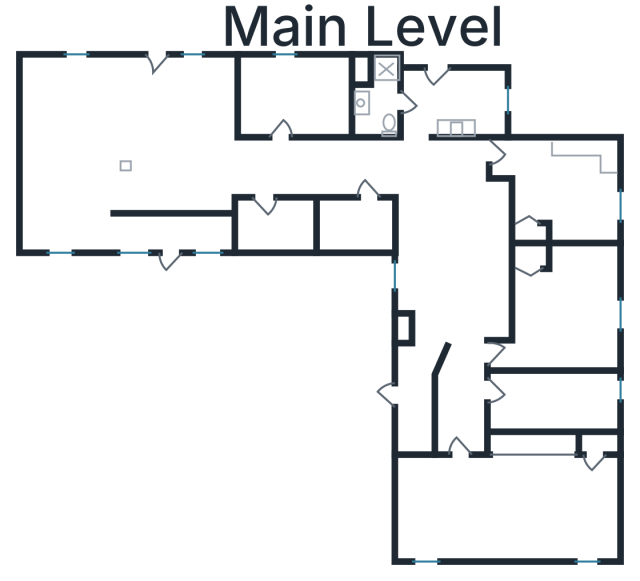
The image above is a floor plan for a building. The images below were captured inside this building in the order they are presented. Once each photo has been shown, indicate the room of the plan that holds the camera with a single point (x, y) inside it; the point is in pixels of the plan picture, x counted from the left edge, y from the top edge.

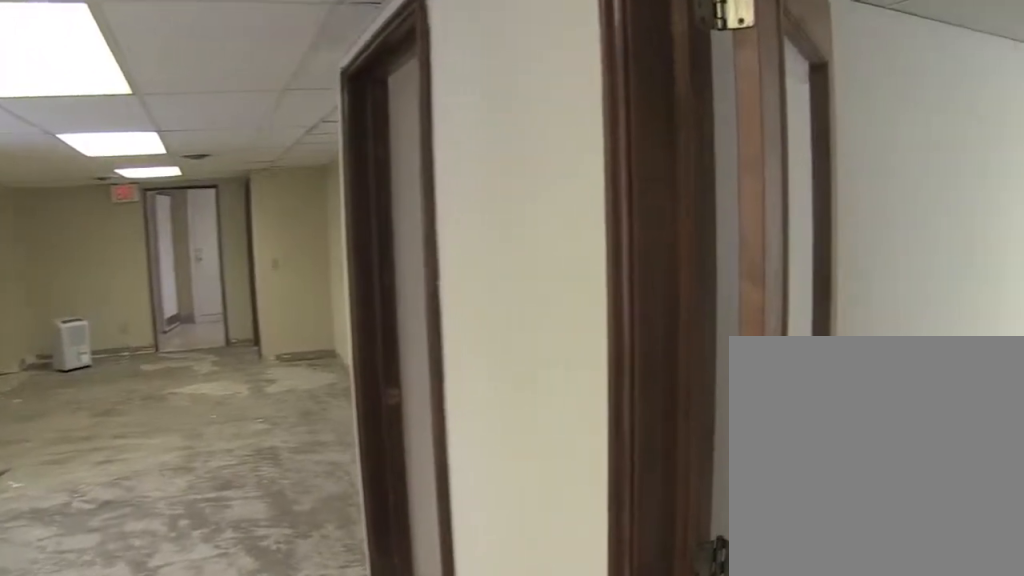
(462, 401)
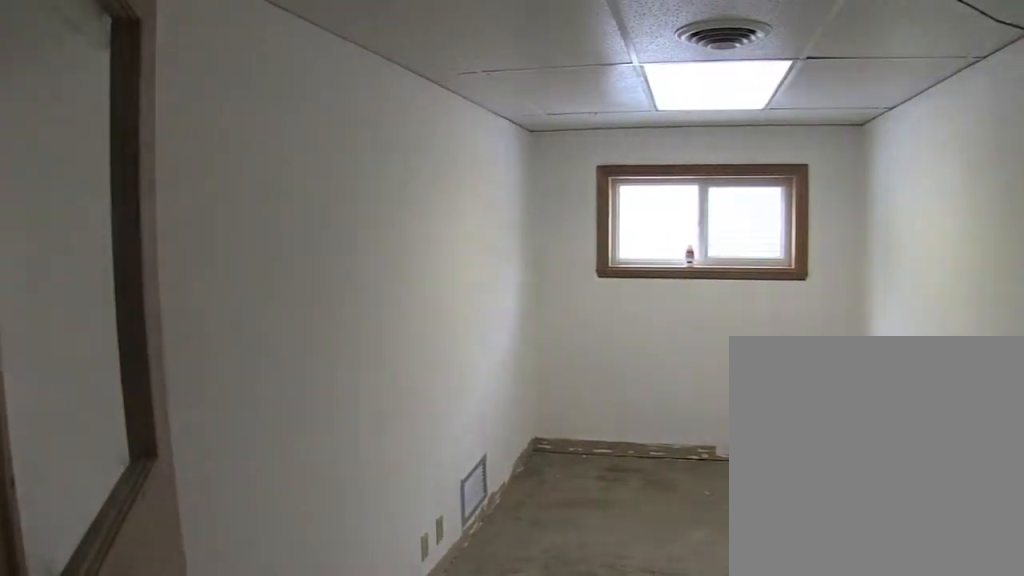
(551, 400)
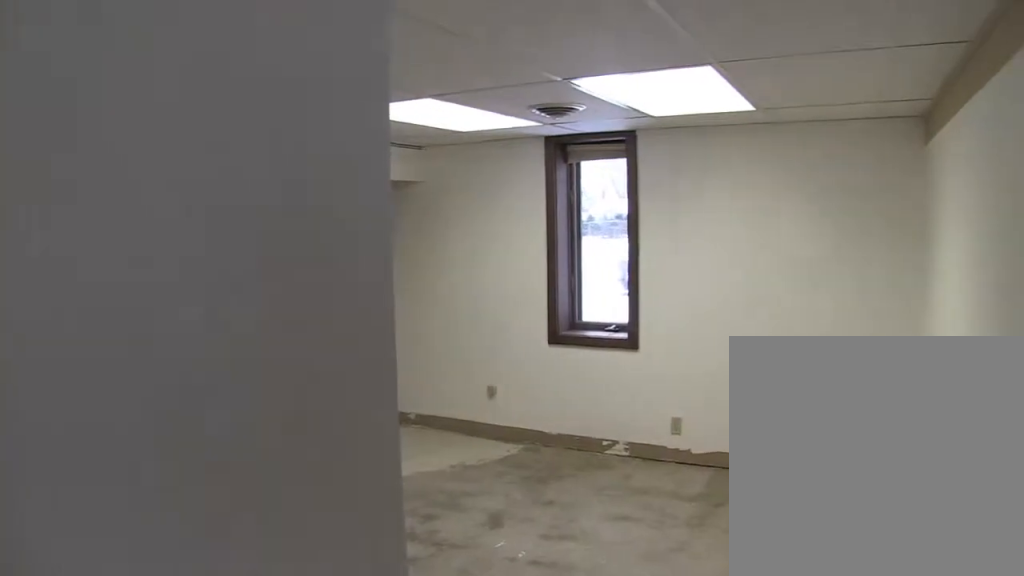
(561, 313)
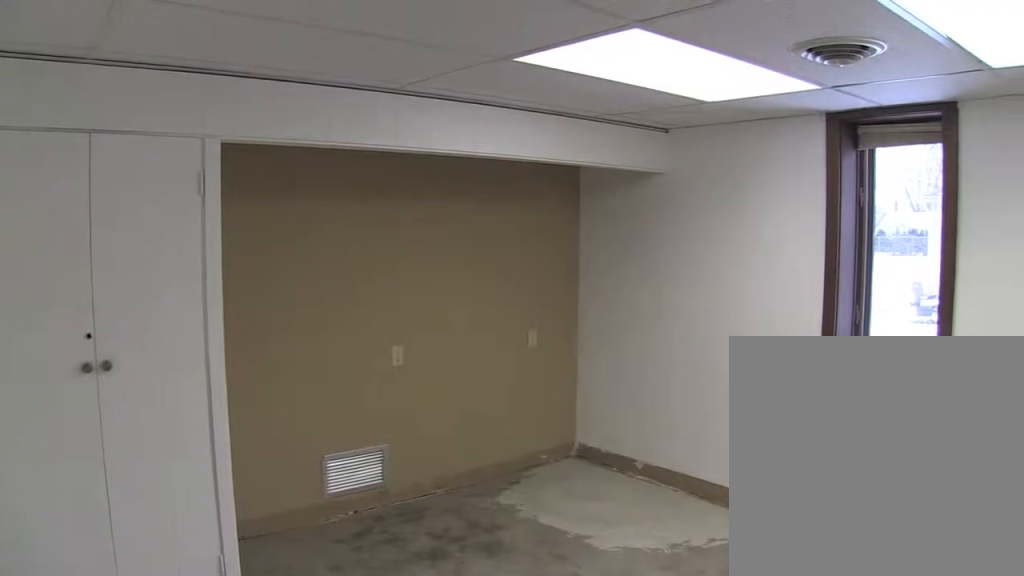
(561, 313)
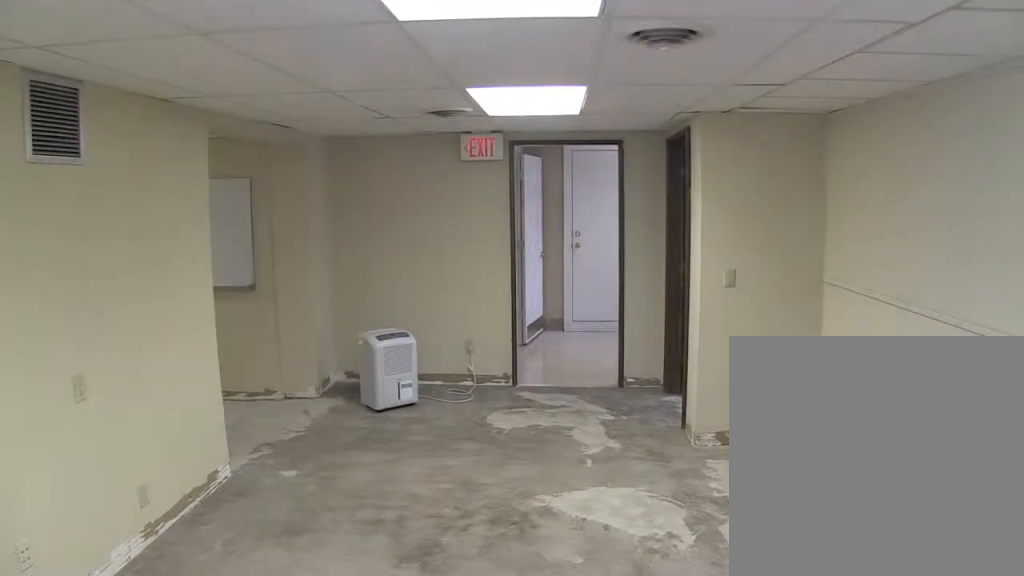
(452, 242)
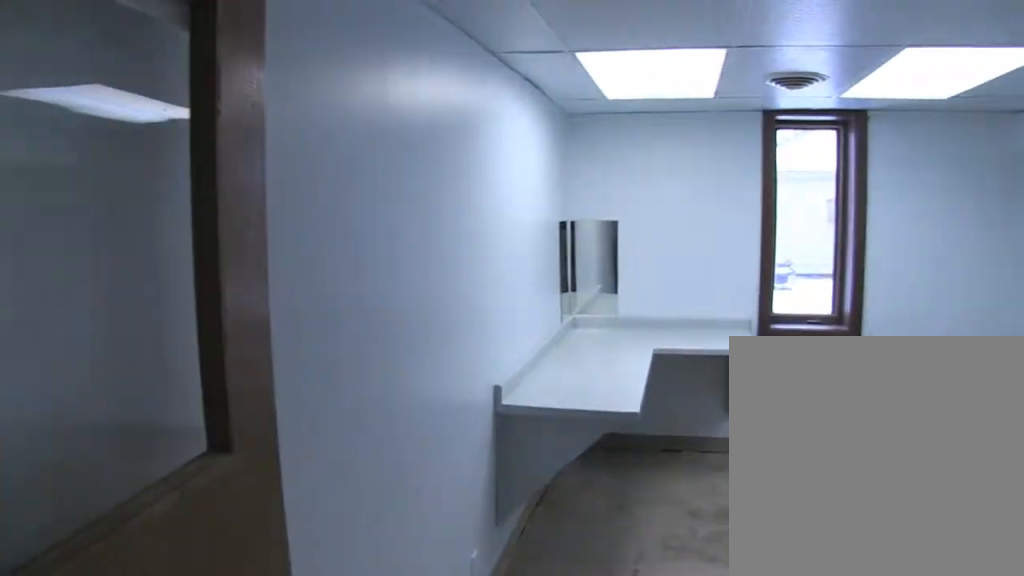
(559, 184)
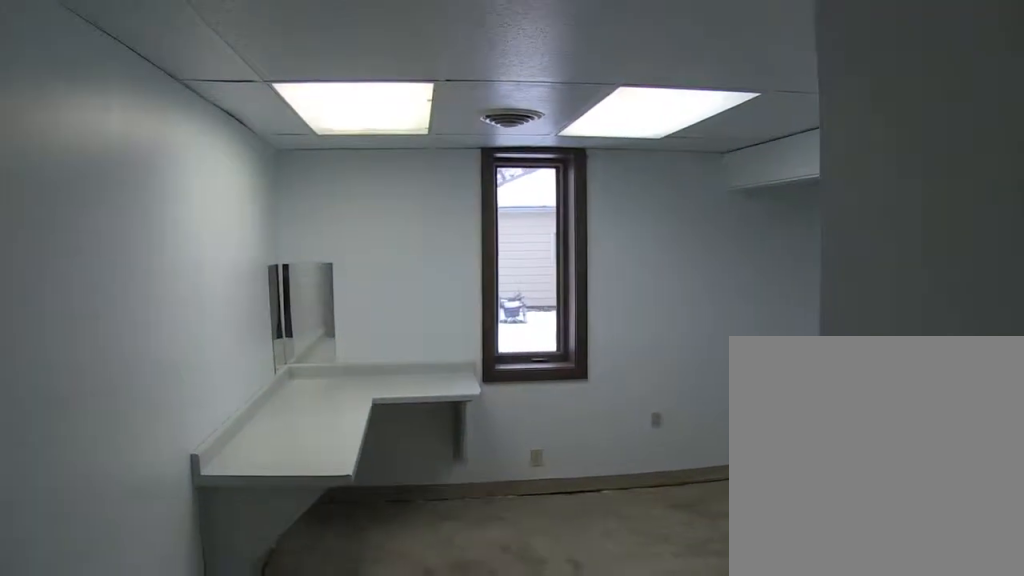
(559, 184)
